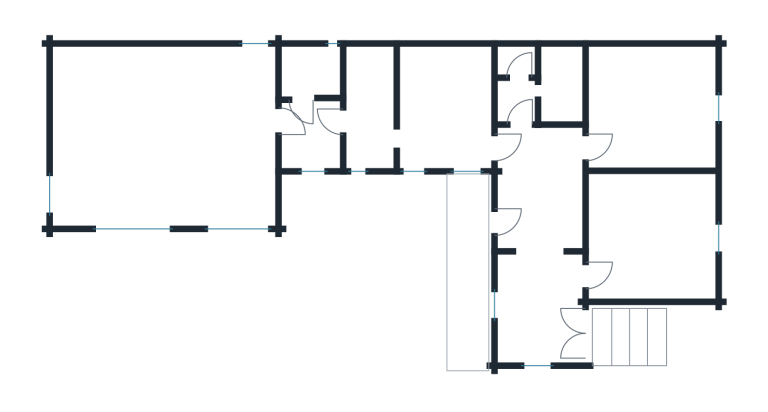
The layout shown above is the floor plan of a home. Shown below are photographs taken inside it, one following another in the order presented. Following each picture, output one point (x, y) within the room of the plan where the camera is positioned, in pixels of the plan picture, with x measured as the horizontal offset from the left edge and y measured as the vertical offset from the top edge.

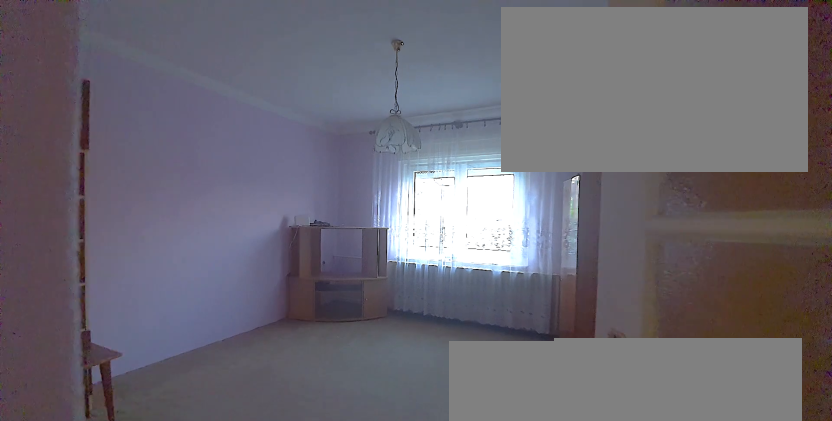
(651, 239)
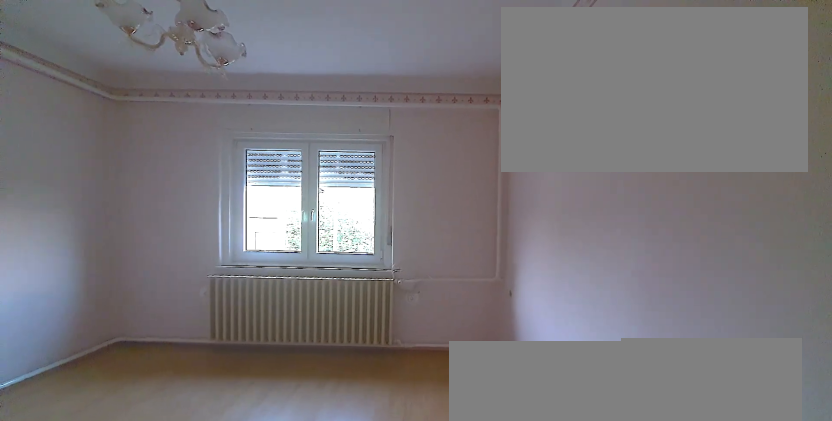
(650, 115)
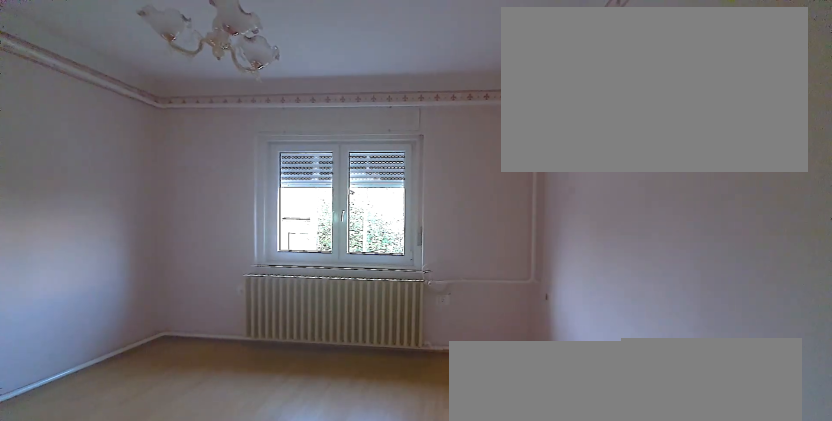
(650, 115)
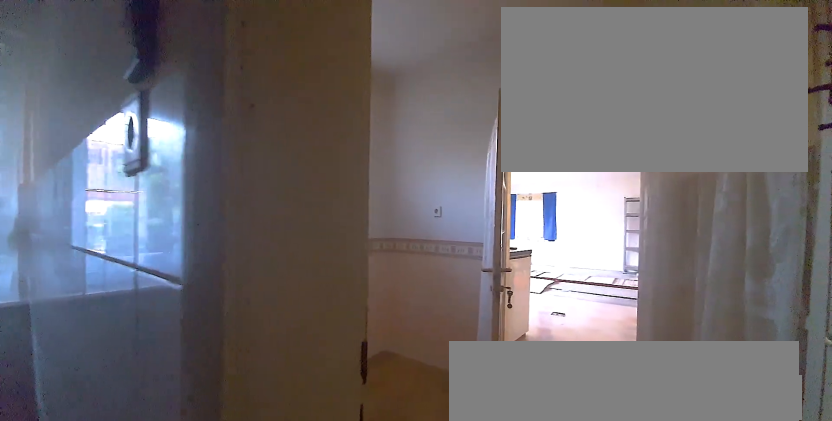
(369, 107)
